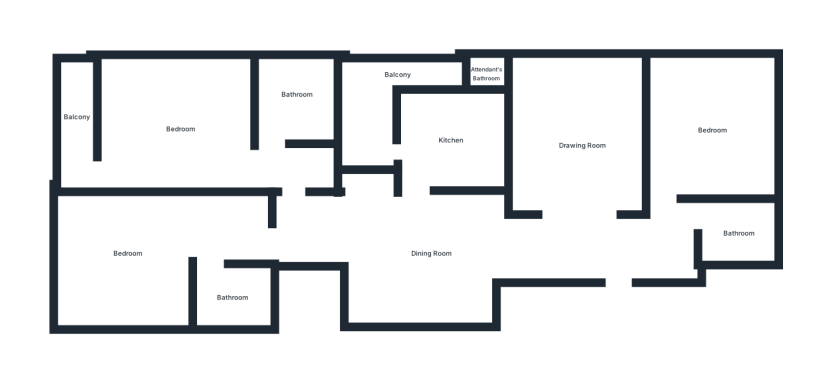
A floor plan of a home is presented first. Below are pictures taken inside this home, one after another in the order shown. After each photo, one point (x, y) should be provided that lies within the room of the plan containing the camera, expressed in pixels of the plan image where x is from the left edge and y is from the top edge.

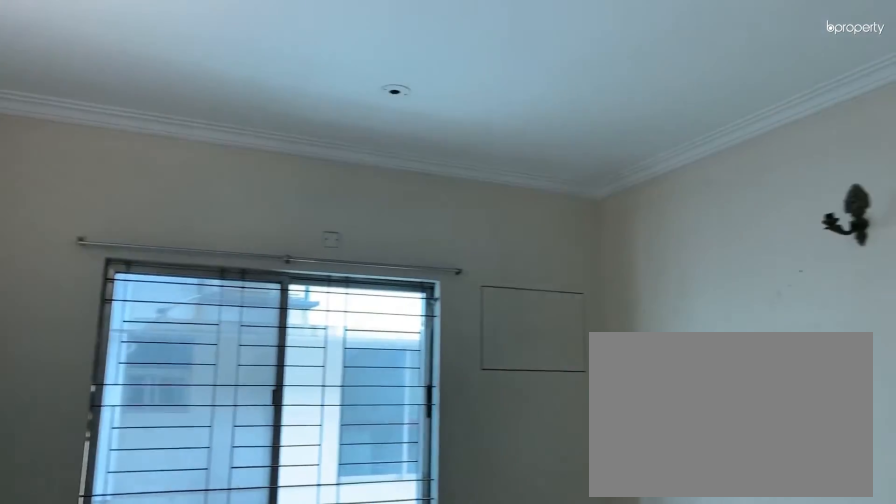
(584, 138)
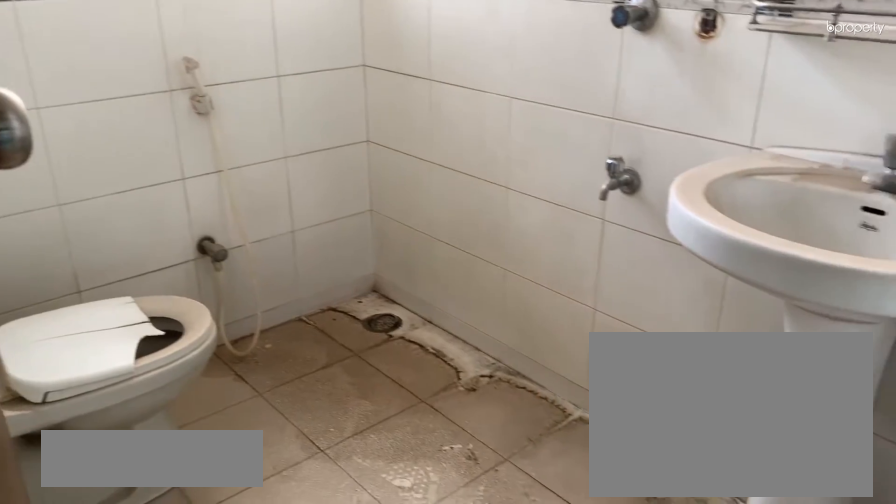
(739, 233)
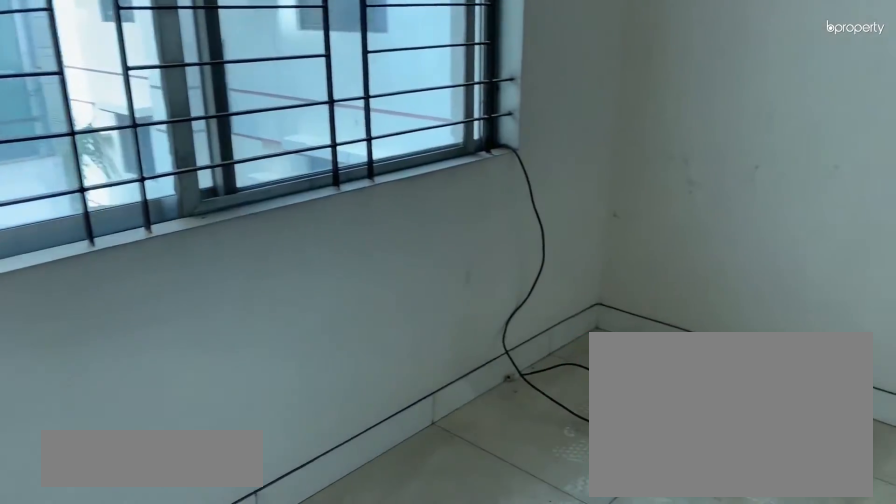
(713, 126)
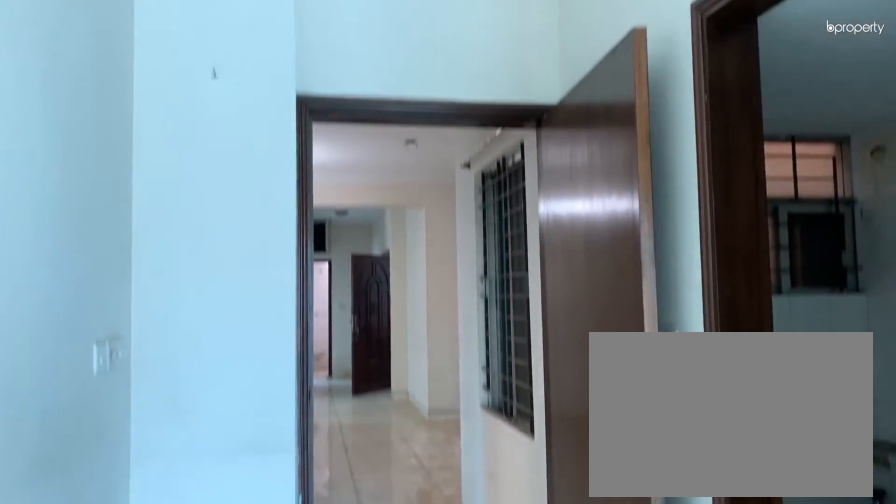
(125, 269)
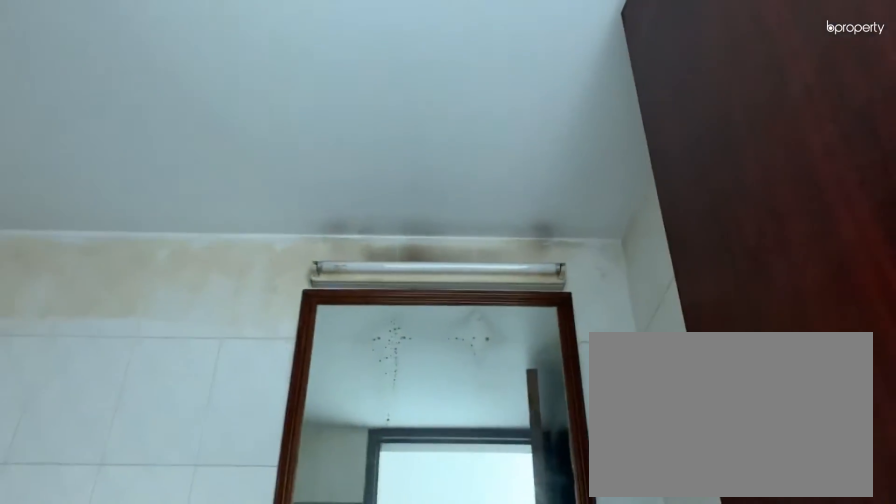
(233, 295)
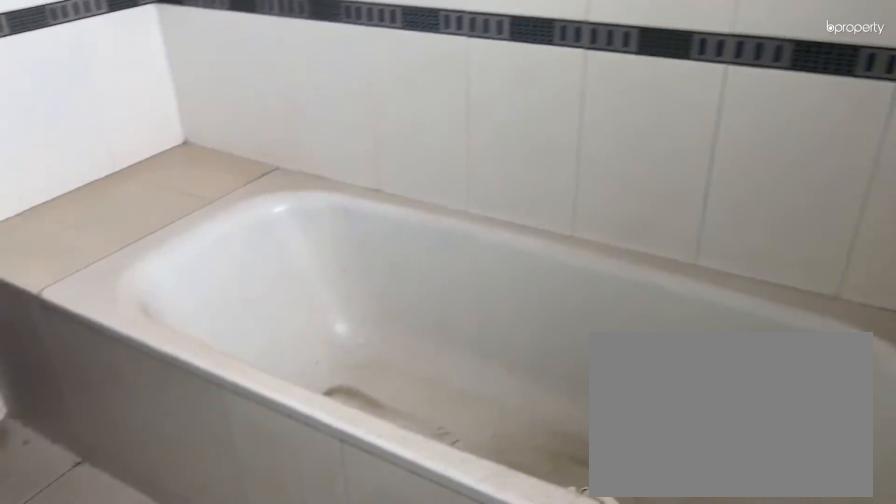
(299, 94)
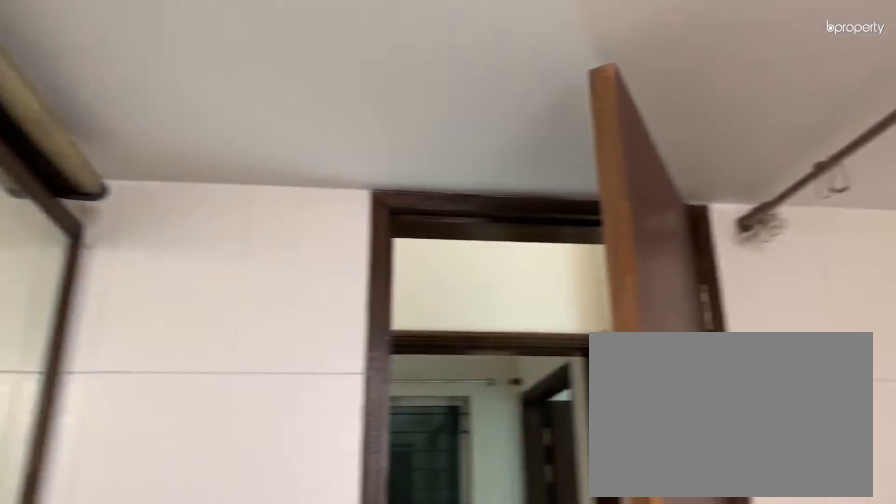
(299, 94)
